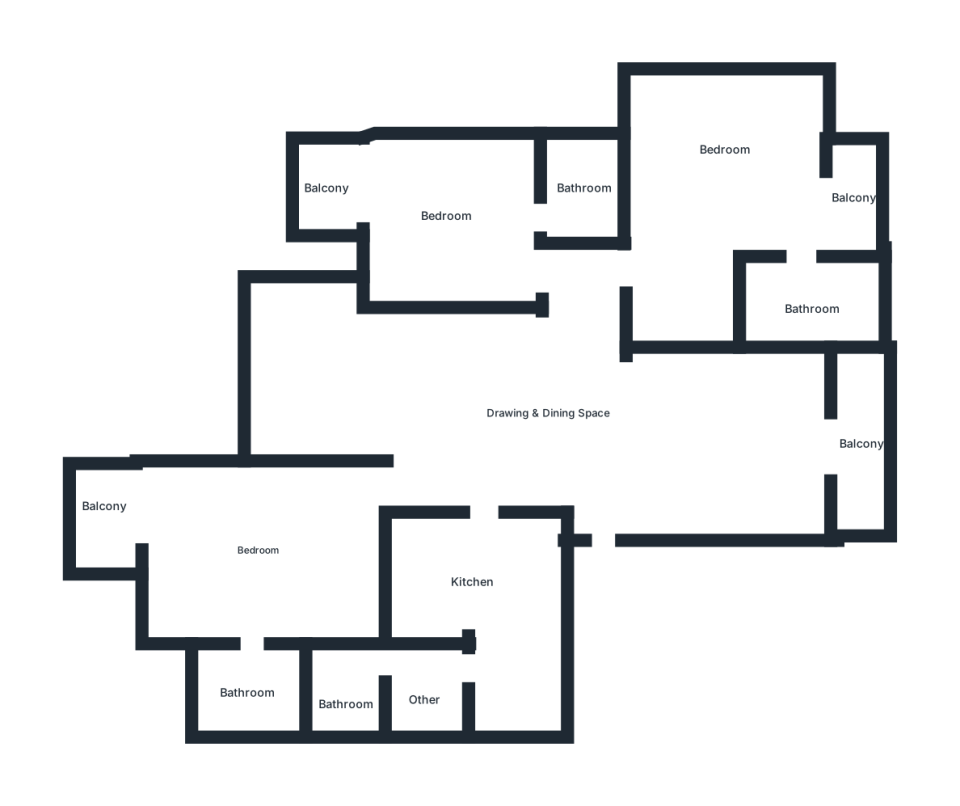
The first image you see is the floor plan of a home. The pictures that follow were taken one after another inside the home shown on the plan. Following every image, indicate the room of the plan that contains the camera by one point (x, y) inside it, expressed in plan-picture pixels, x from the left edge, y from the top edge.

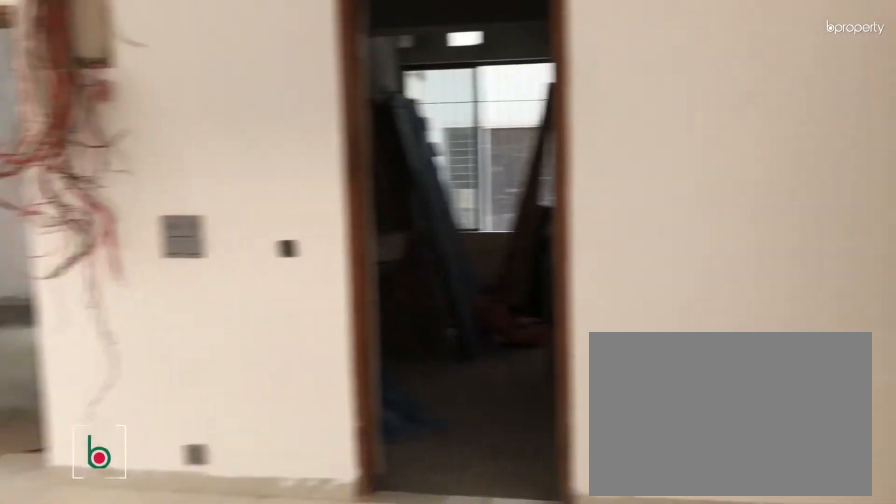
(467, 422)
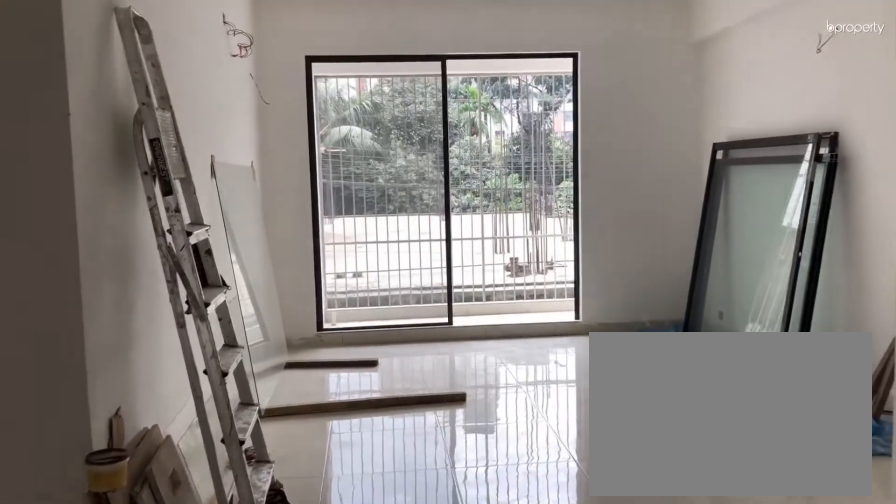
(559, 425)
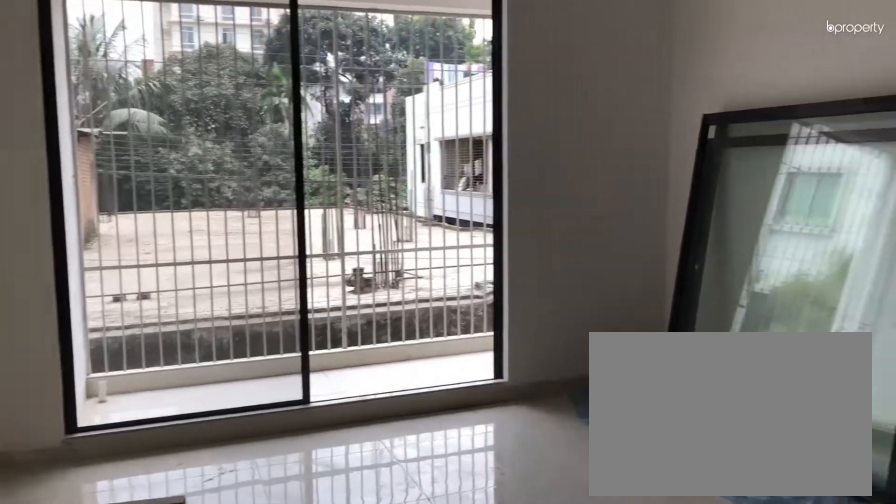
(718, 427)
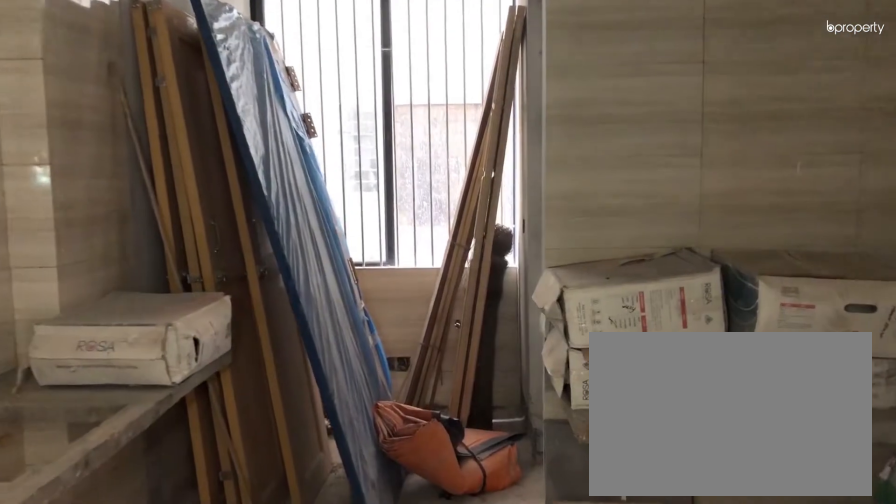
(478, 532)
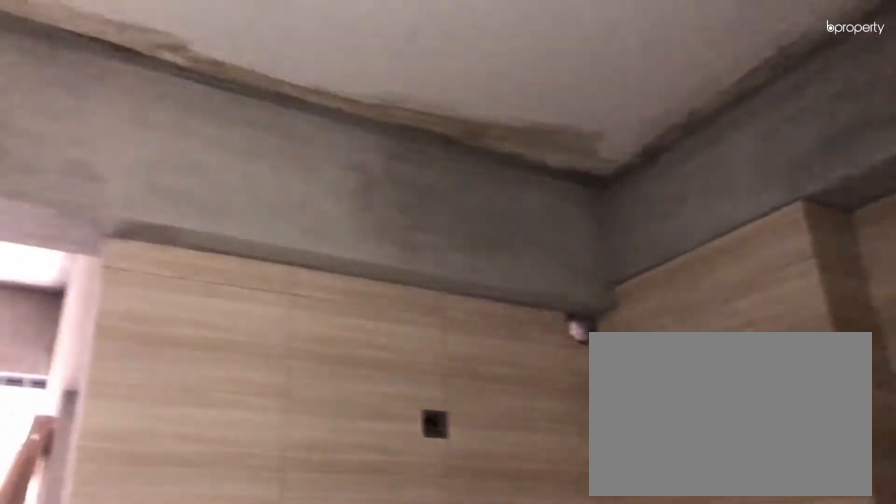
(467, 569)
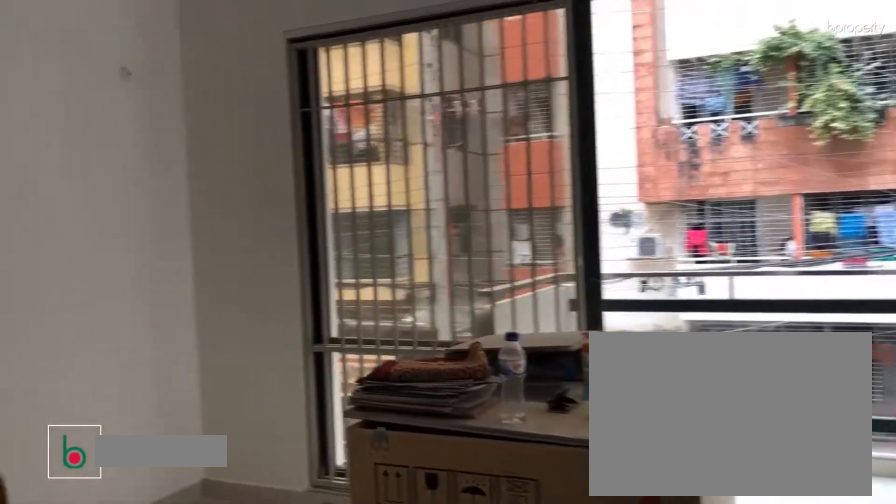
(249, 543)
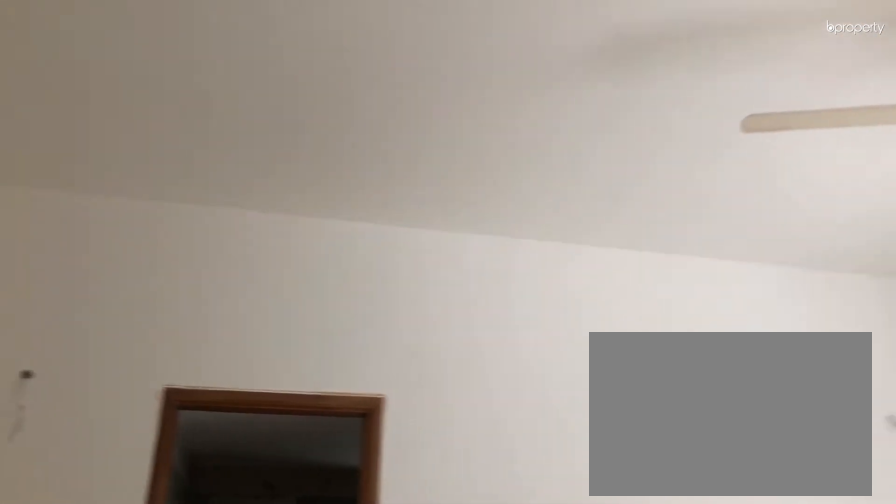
(246, 544)
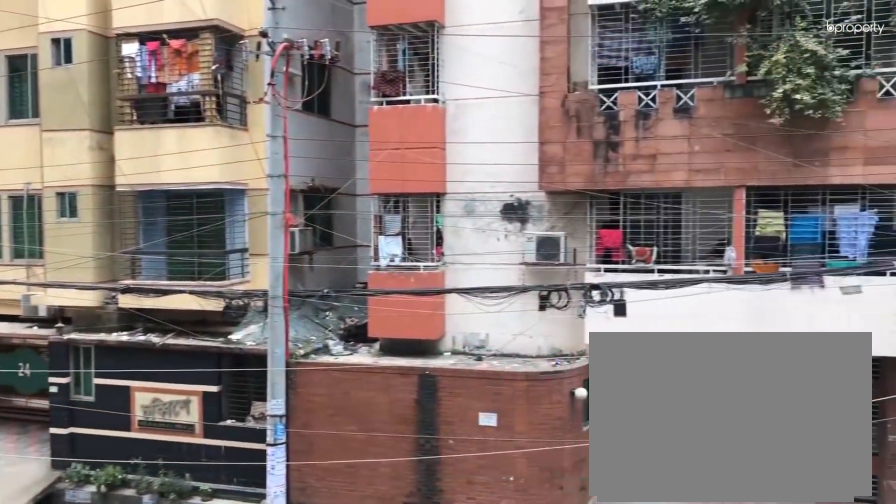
(114, 519)
